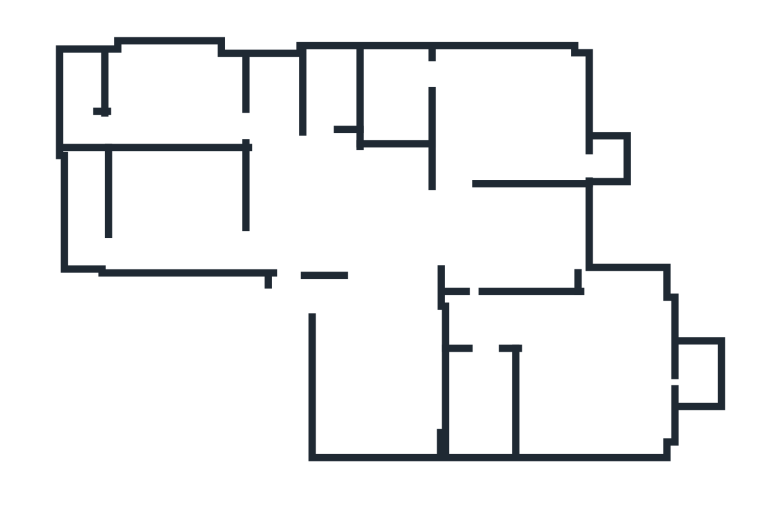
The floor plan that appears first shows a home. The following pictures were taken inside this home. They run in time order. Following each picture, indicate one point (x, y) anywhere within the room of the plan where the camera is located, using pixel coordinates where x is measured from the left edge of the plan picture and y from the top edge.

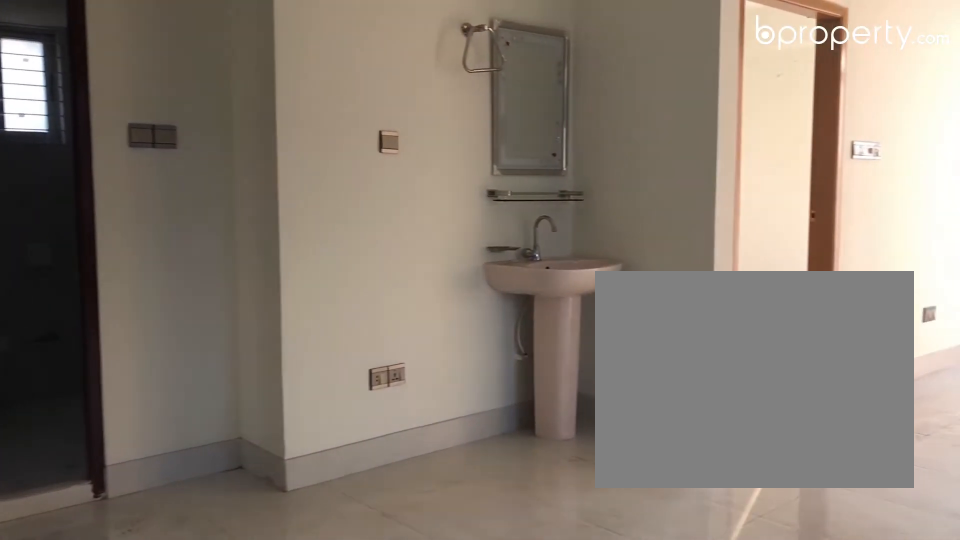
(392, 246)
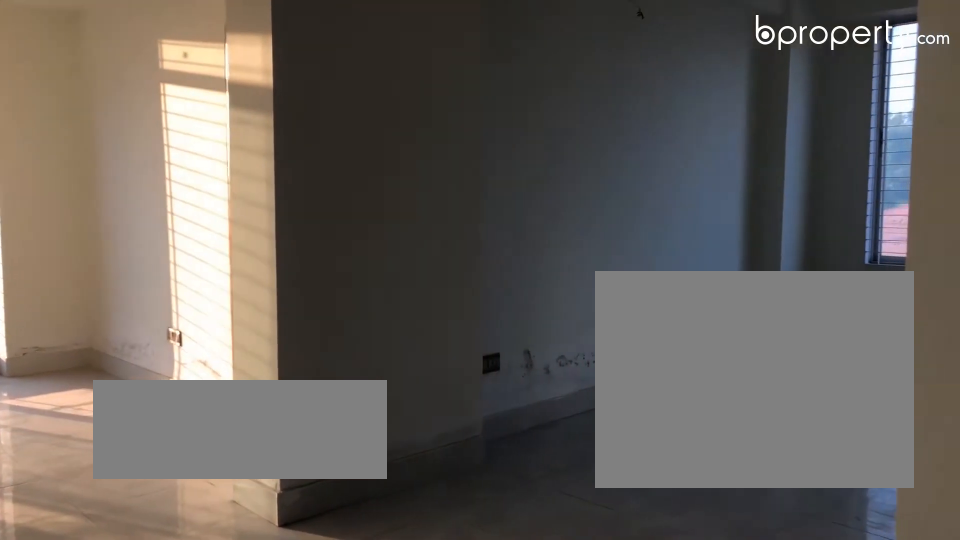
(392, 246)
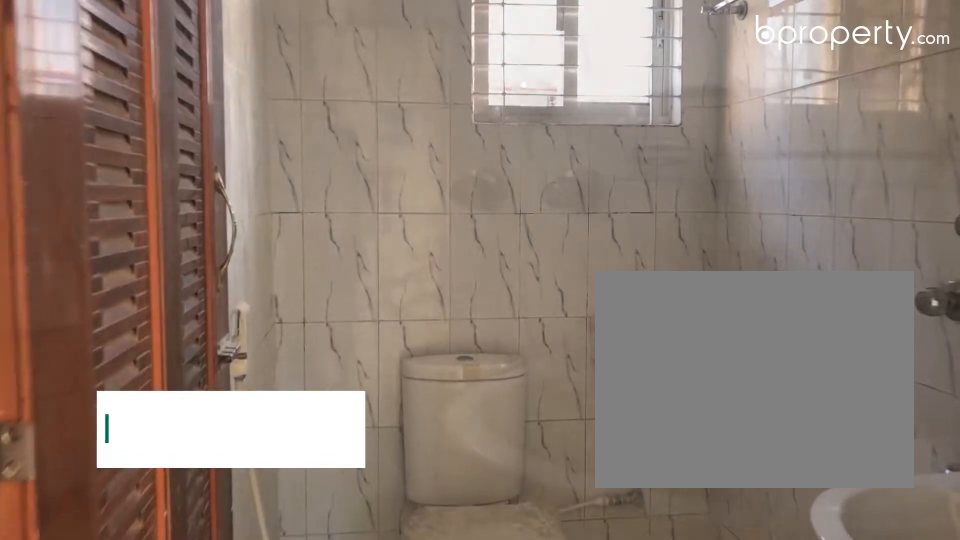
(331, 86)
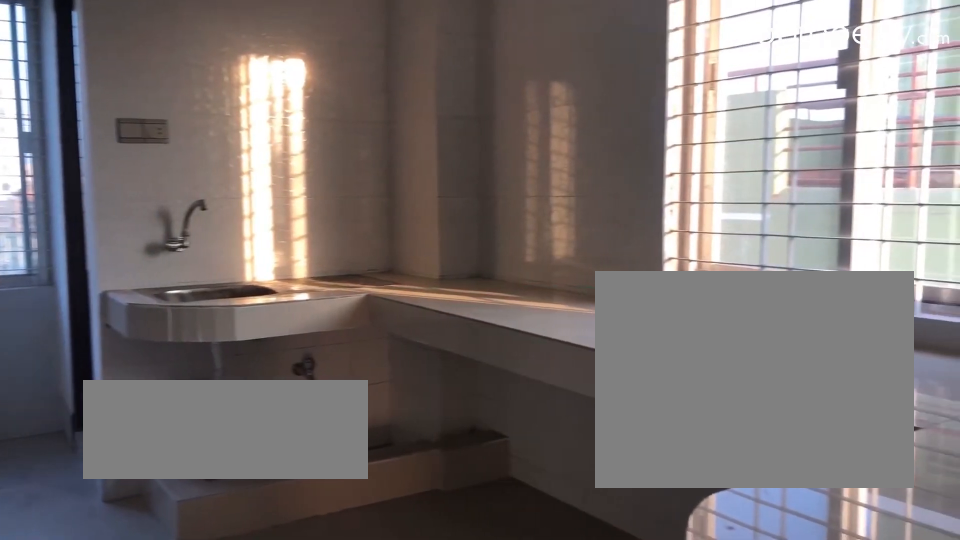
(163, 100)
